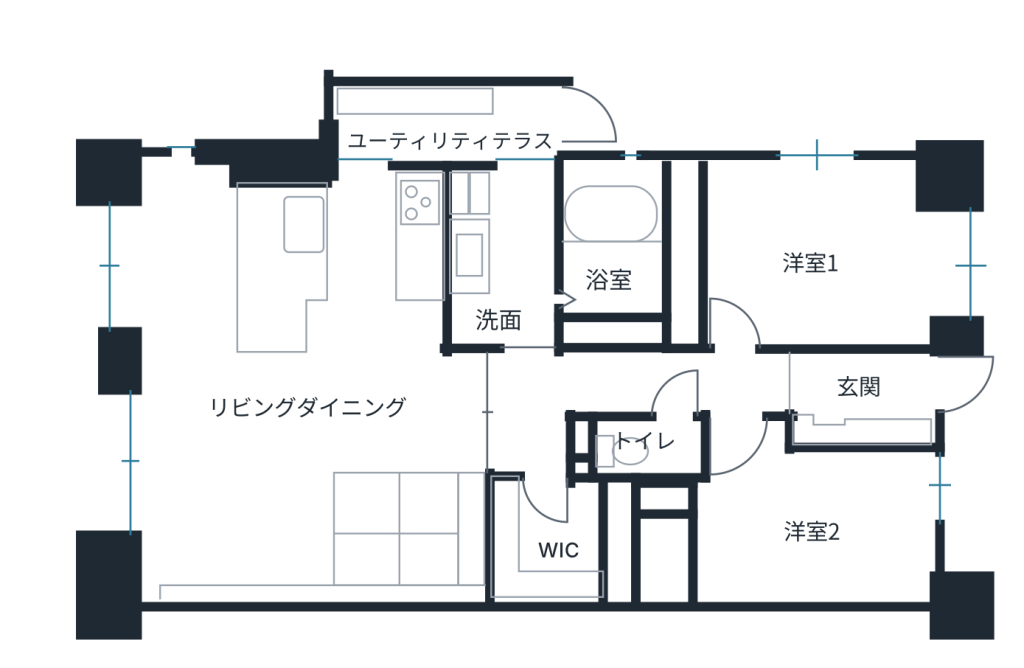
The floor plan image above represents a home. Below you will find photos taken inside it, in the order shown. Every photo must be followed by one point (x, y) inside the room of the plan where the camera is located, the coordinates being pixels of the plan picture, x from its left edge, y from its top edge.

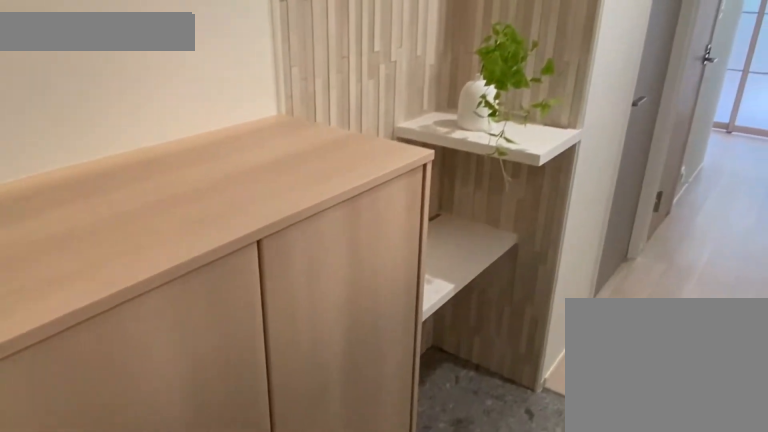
(886, 389)
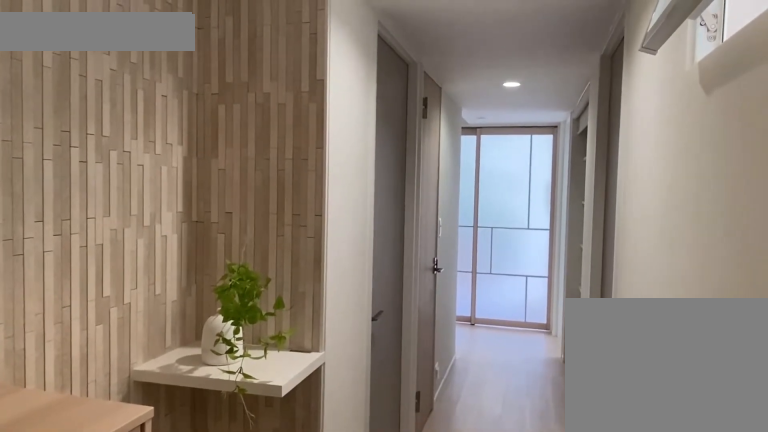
(886, 389)
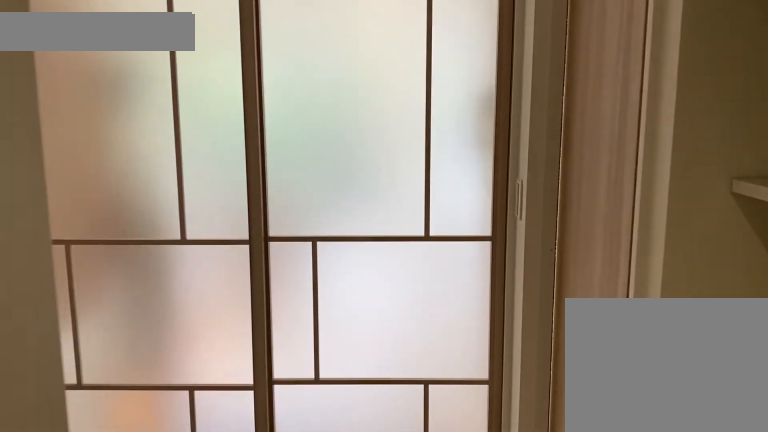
(705, 390)
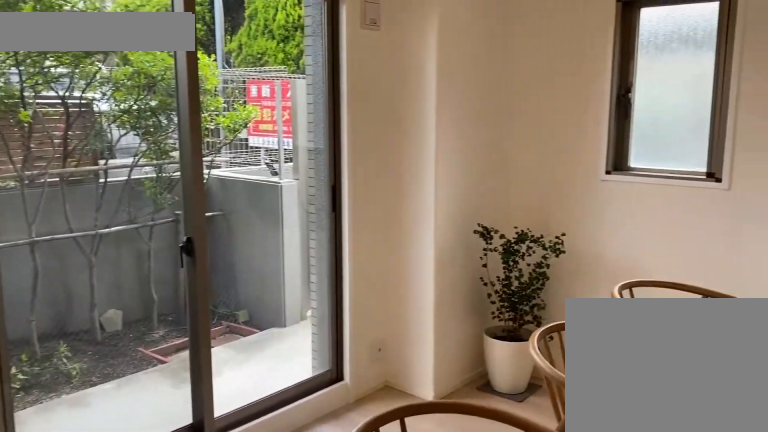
(220, 392)
